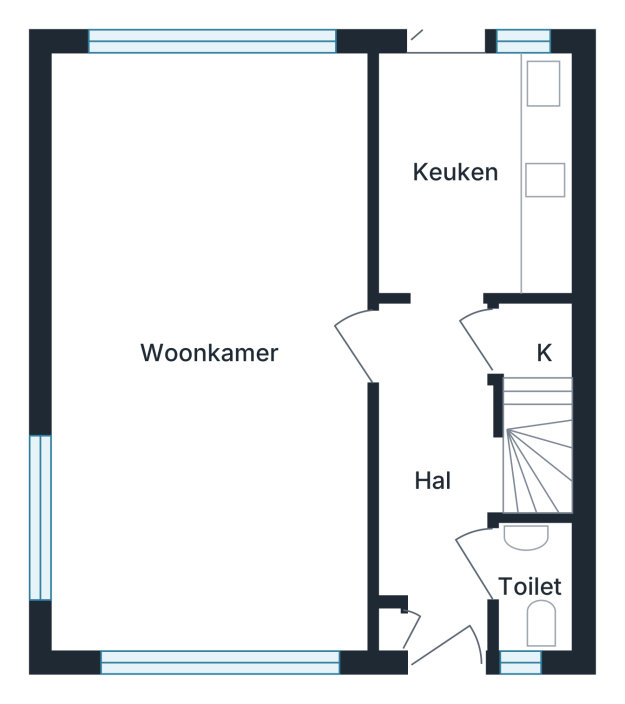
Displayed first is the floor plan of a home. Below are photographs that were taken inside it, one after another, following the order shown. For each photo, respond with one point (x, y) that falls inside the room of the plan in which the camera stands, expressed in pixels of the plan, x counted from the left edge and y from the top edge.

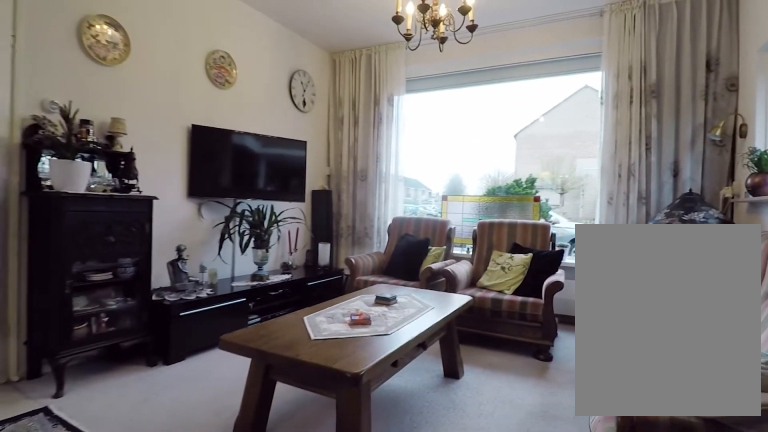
(210, 352)
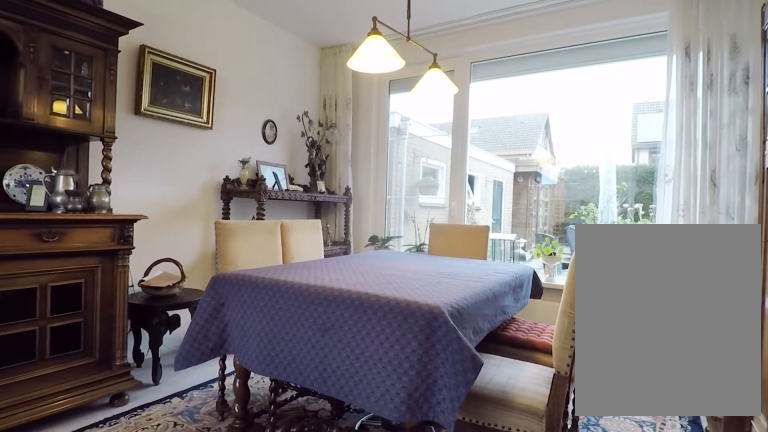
(210, 352)
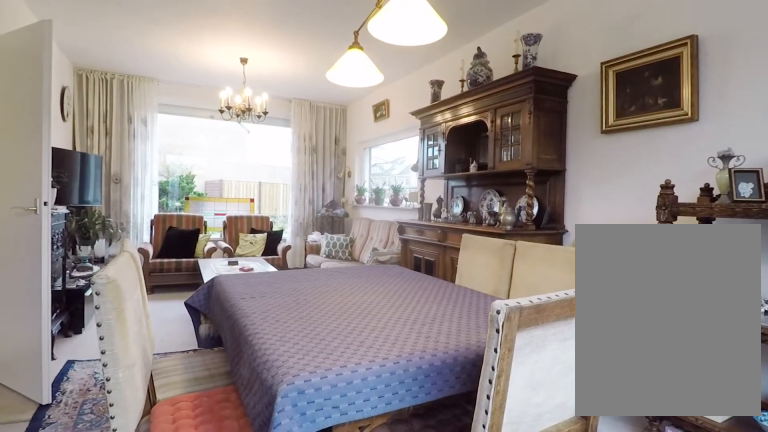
(210, 352)
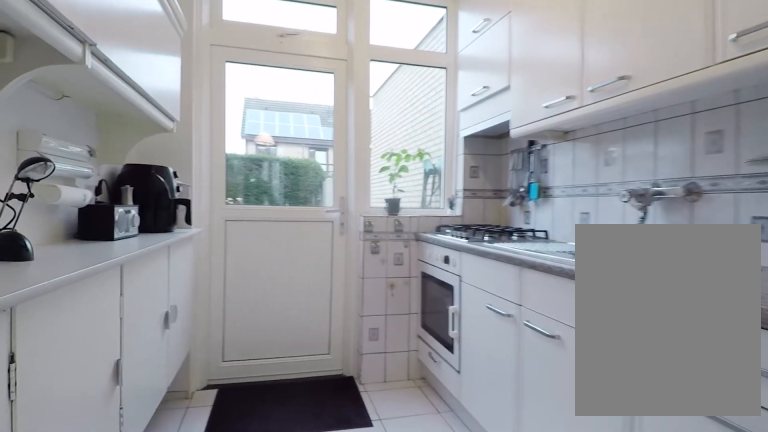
(474, 173)
